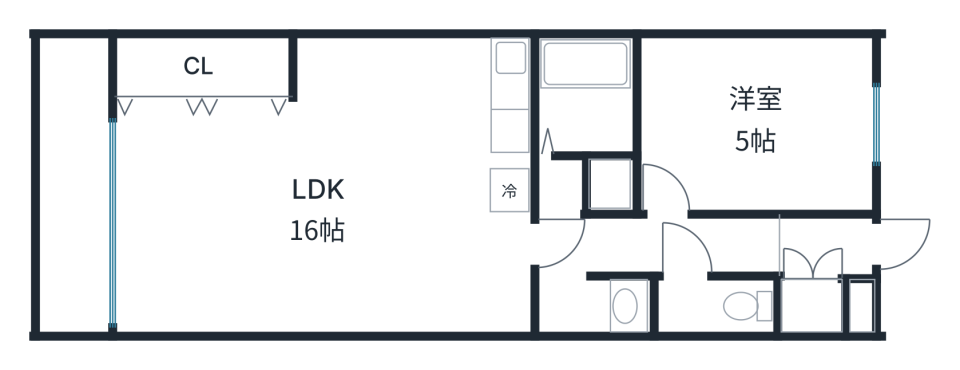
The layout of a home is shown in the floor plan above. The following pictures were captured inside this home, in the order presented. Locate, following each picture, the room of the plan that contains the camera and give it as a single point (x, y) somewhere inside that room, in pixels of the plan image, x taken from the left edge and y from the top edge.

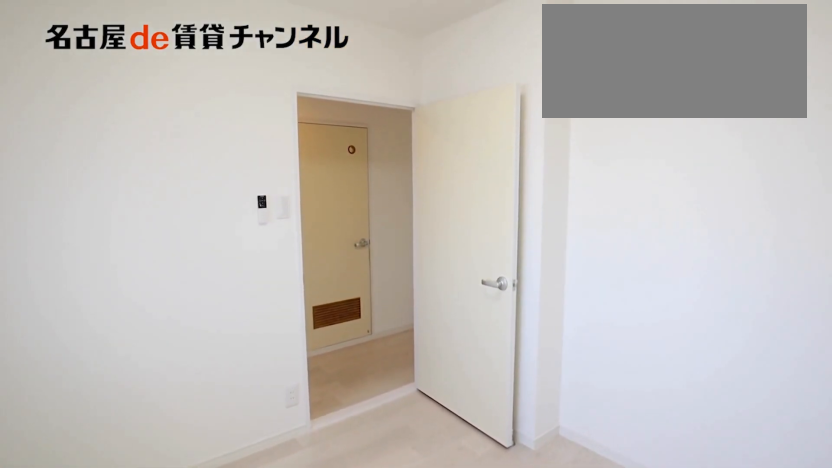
(758, 126)
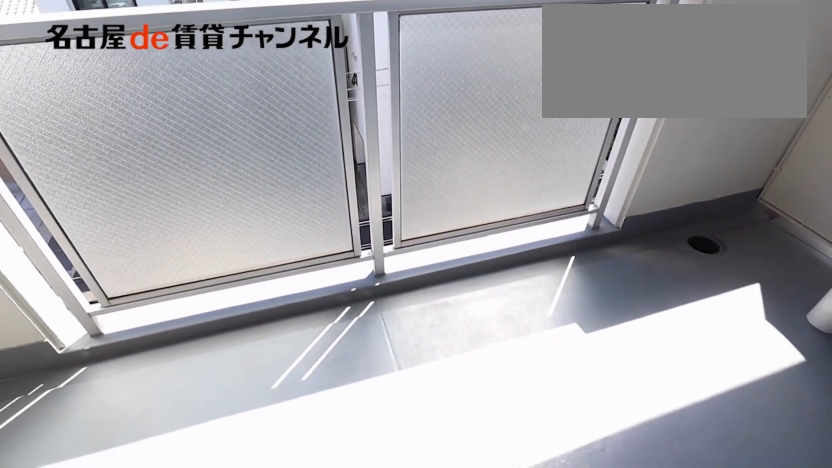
(74, 184)
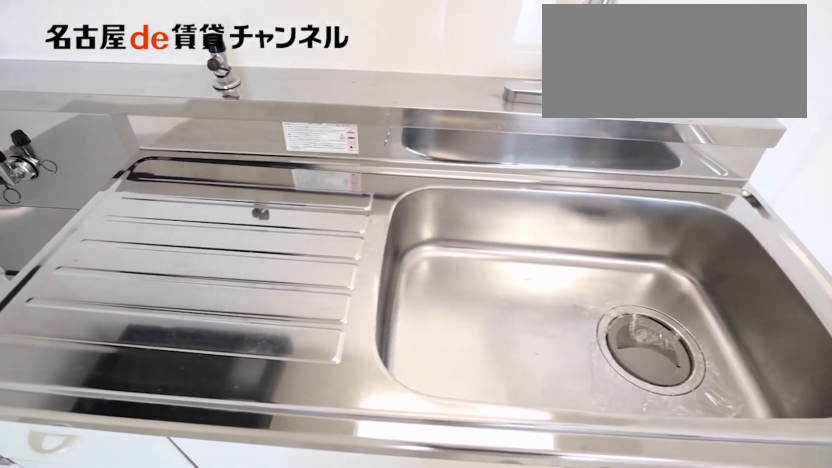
(501, 119)
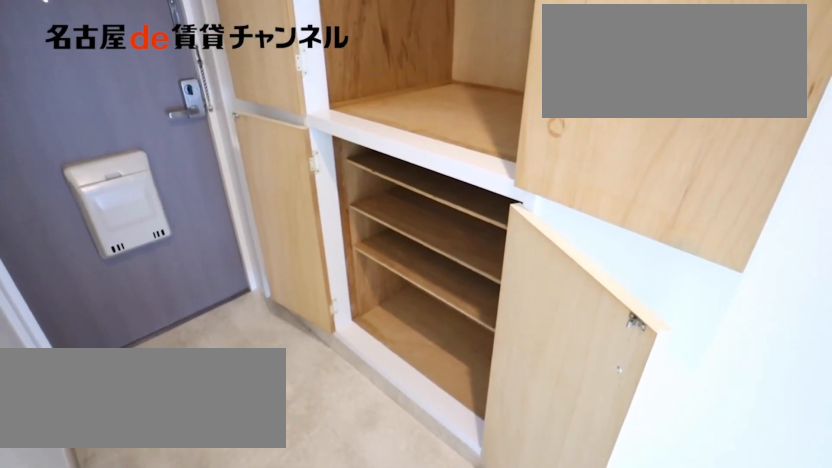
(828, 276)
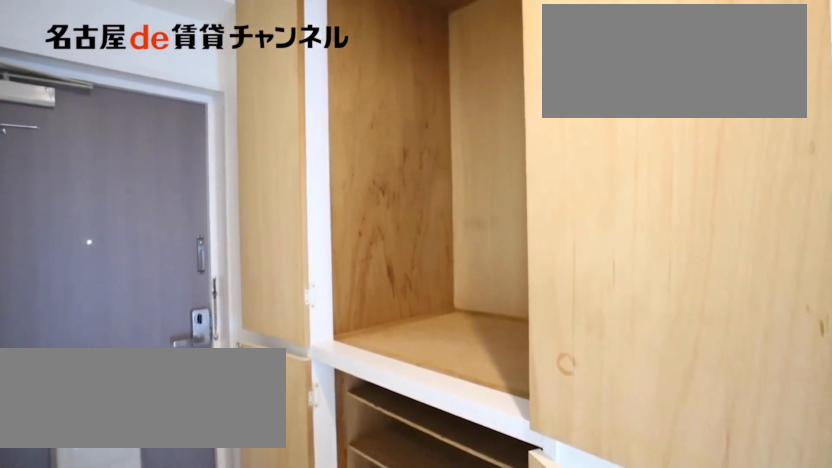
(828, 276)
